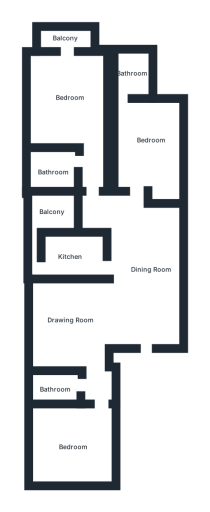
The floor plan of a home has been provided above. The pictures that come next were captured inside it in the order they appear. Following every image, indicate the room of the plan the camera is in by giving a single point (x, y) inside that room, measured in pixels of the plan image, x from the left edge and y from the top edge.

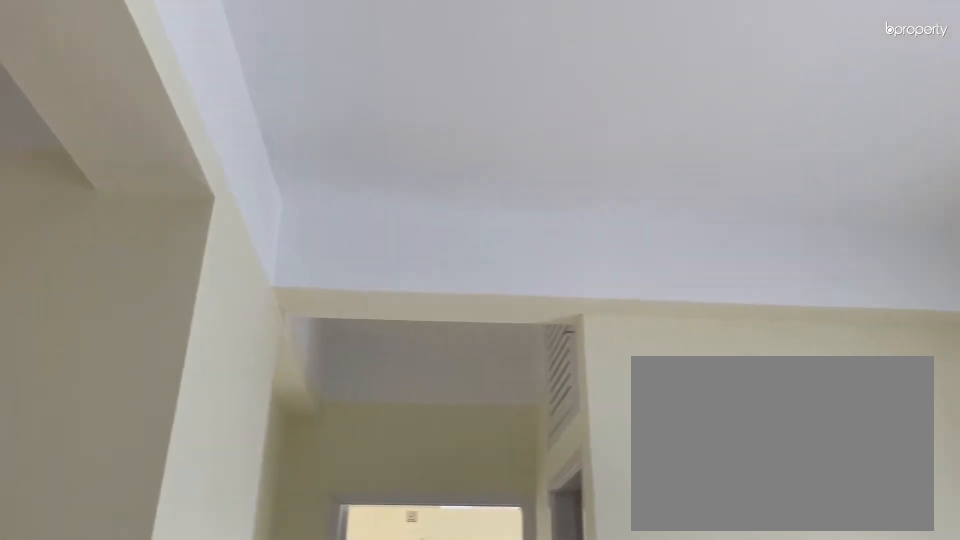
(66, 316)
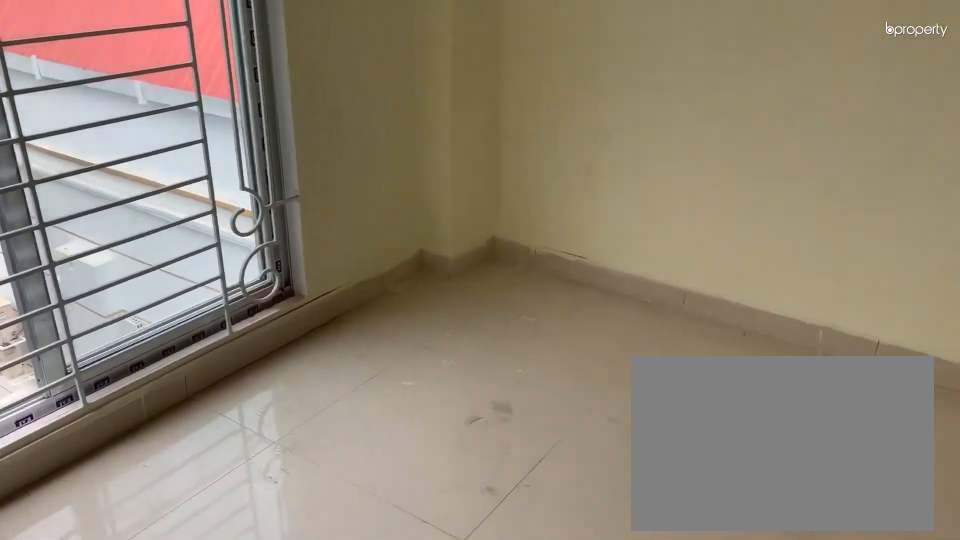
(72, 445)
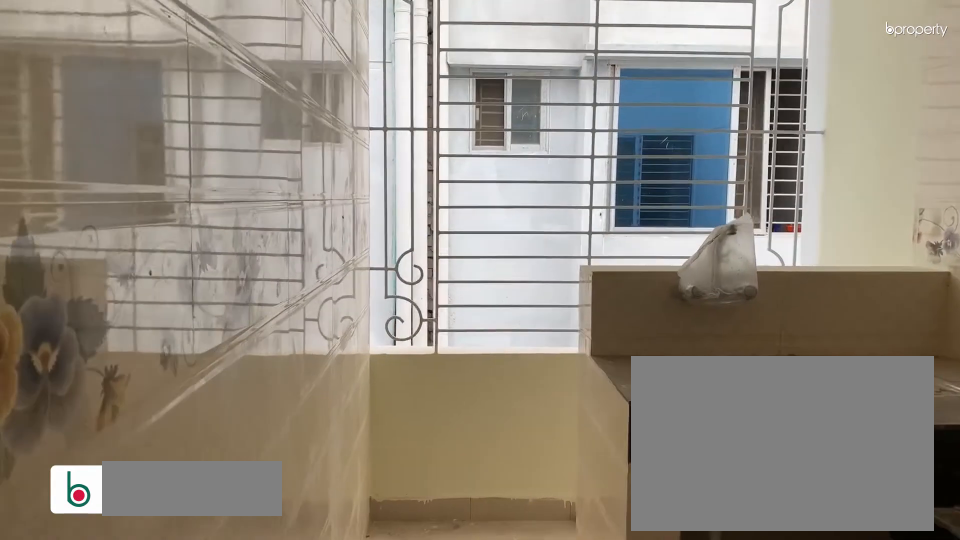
(73, 254)
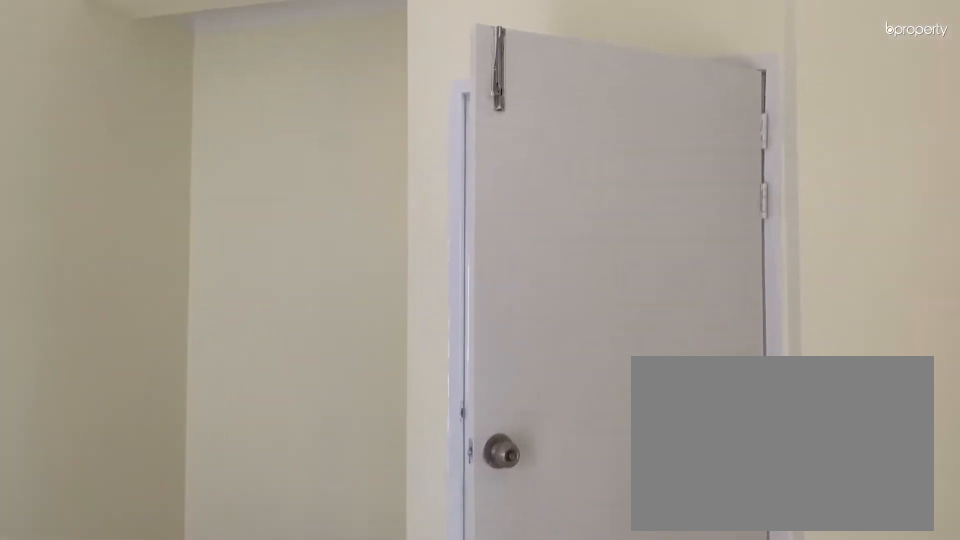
(143, 146)
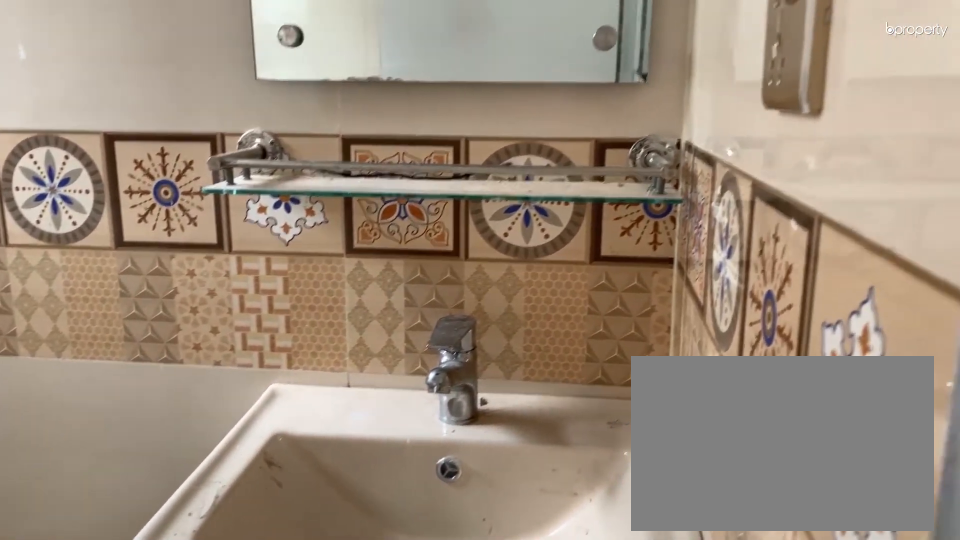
(132, 76)
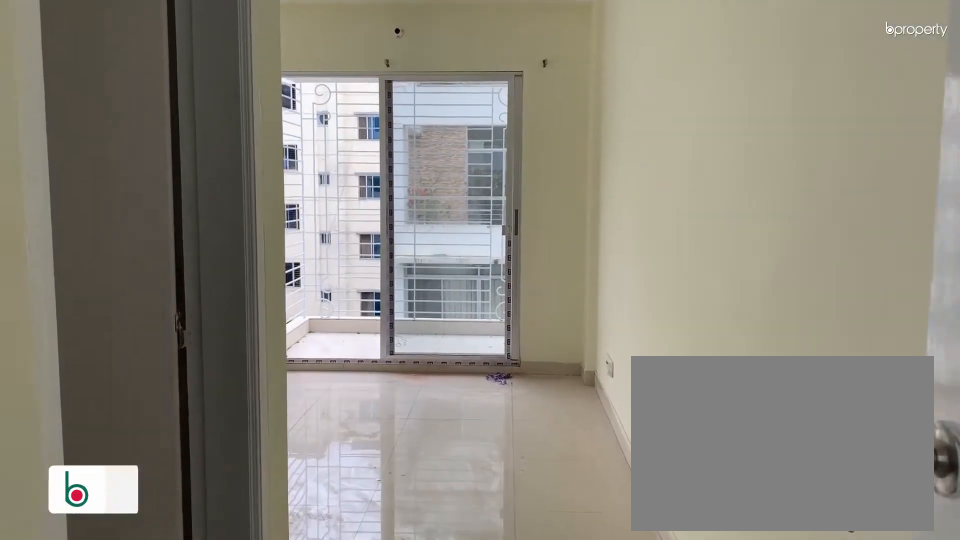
(91, 118)
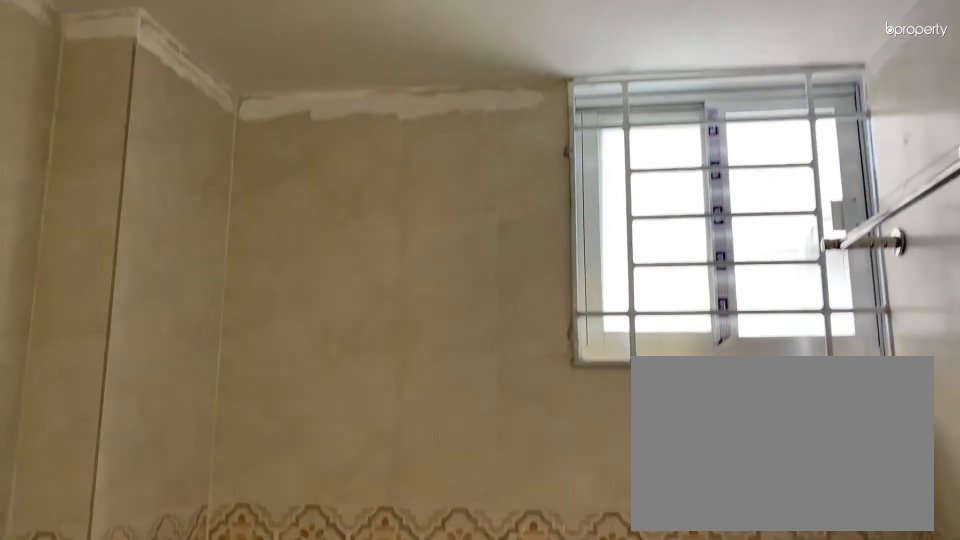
(53, 169)
